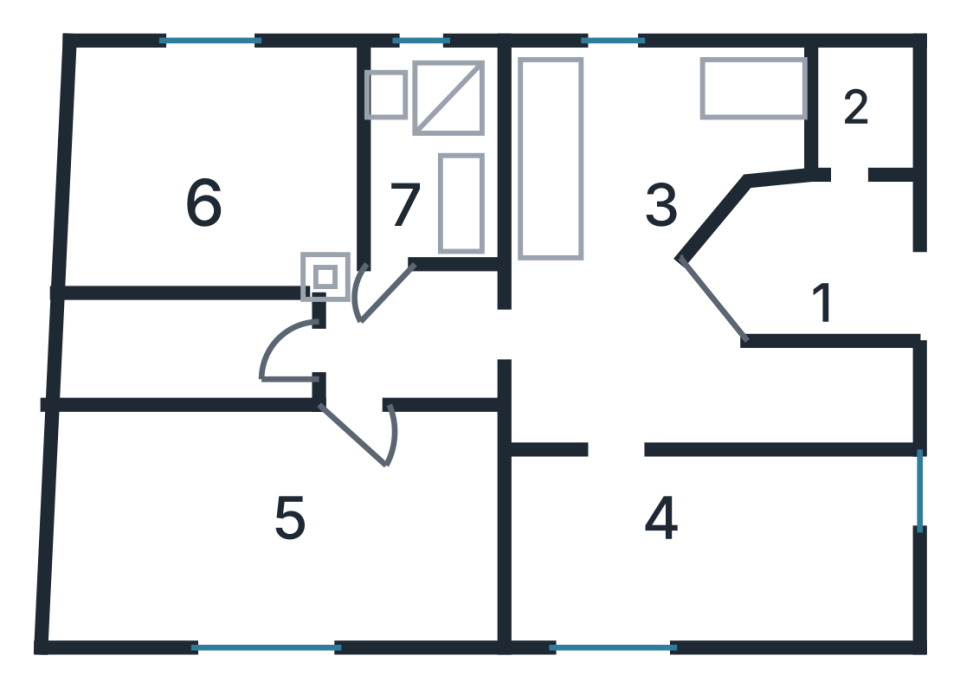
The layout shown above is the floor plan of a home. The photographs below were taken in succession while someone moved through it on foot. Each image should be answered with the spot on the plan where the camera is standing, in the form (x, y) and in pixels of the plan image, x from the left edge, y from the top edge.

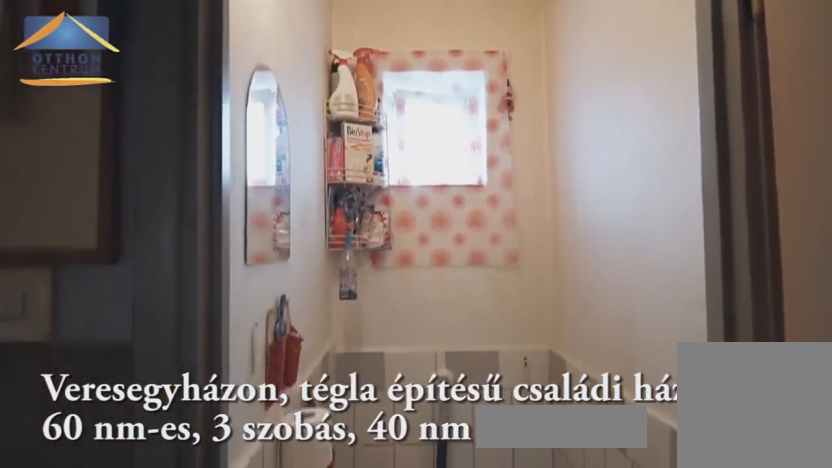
(843, 239)
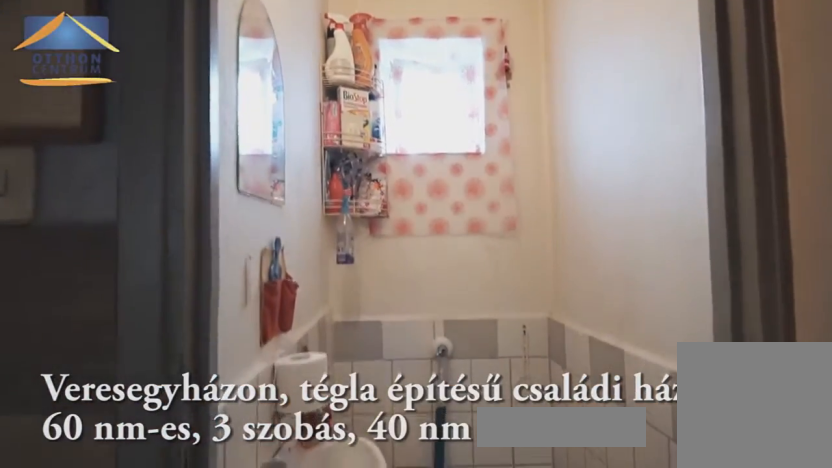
(845, 236)
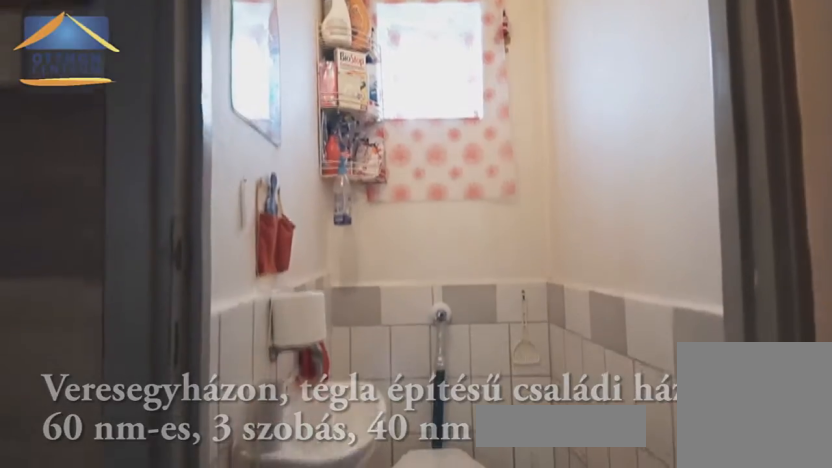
(845, 237)
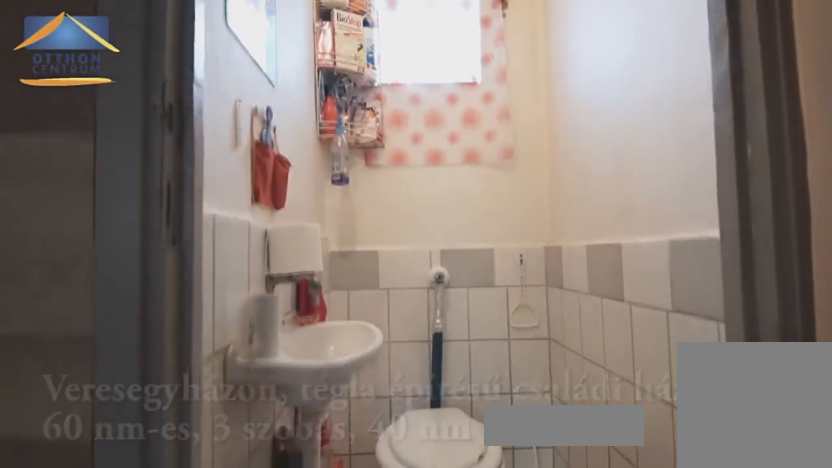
(845, 237)
